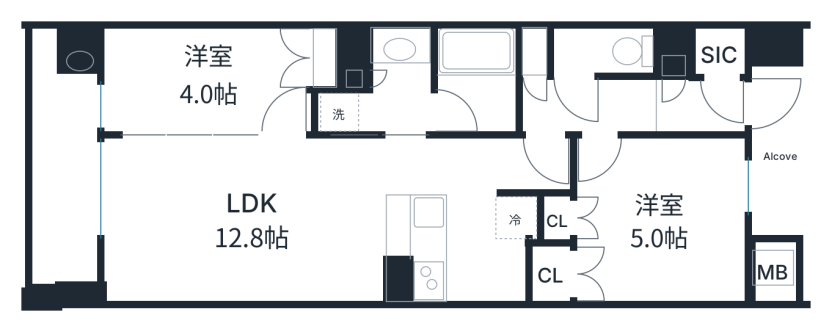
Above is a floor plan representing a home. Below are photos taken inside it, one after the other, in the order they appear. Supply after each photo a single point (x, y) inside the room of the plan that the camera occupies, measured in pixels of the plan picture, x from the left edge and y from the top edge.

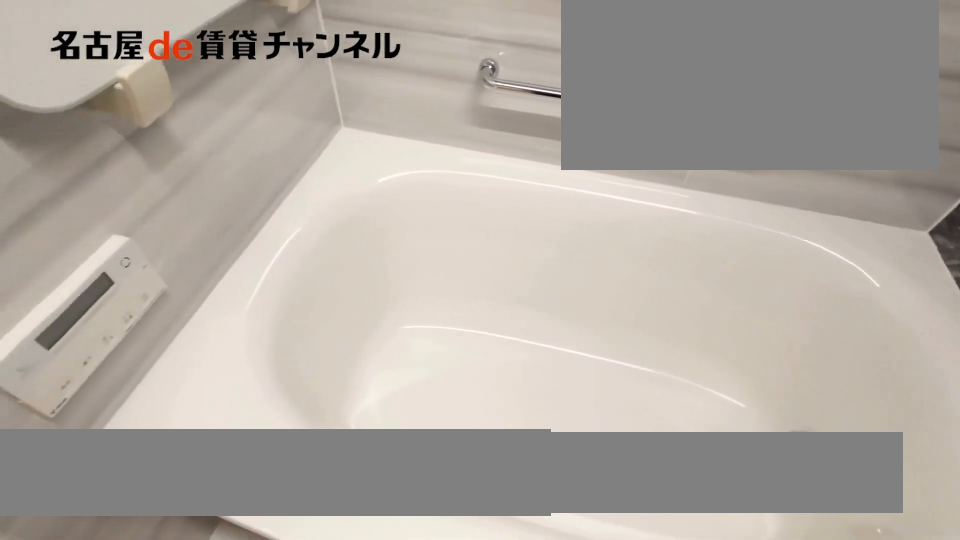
(474, 83)
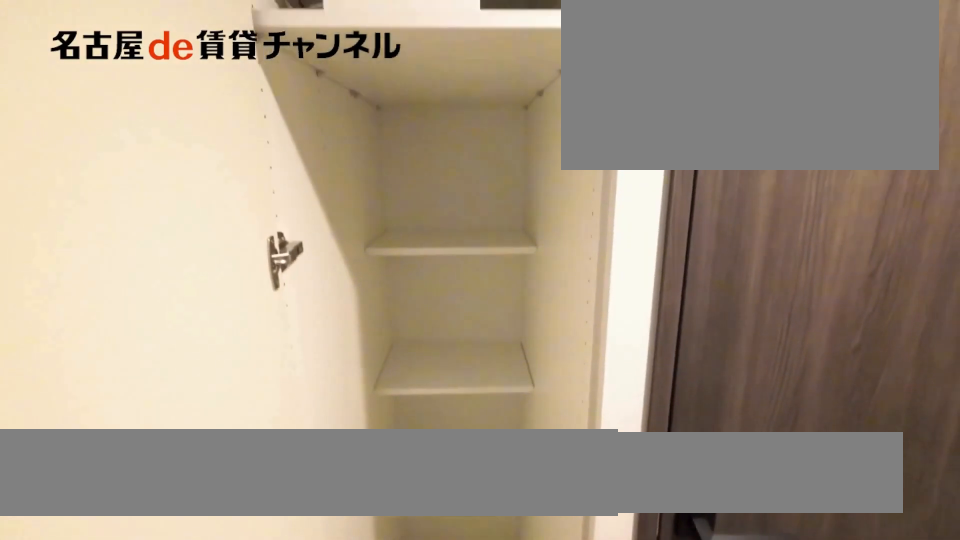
(534, 54)
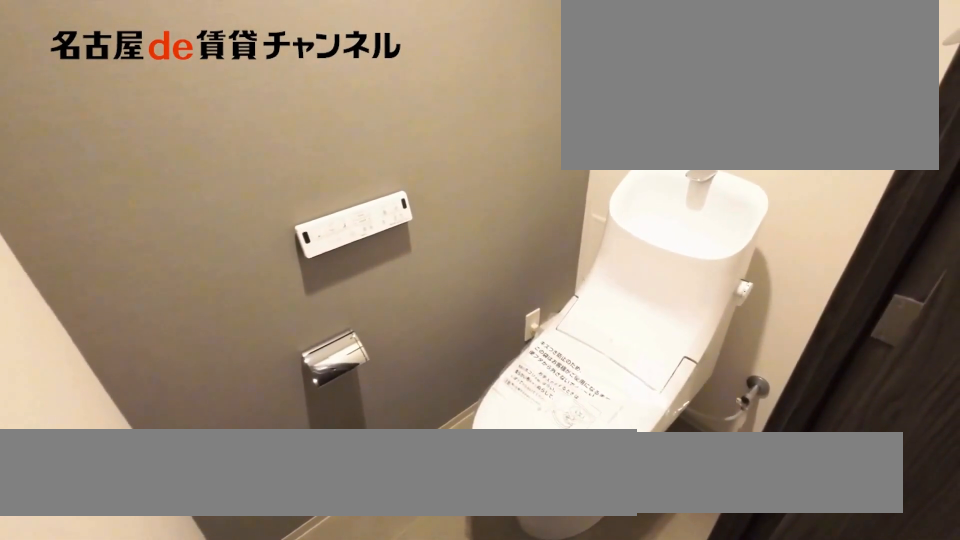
(602, 53)
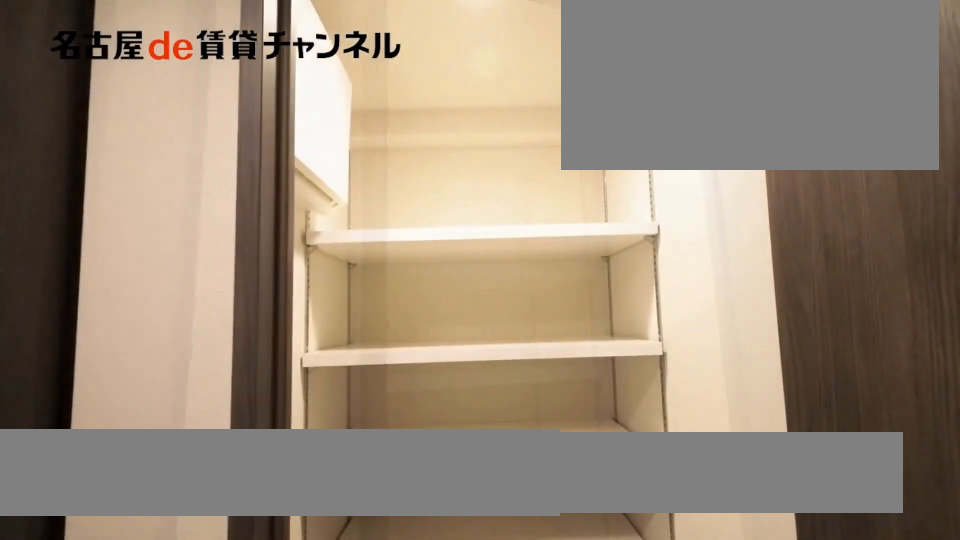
(720, 53)
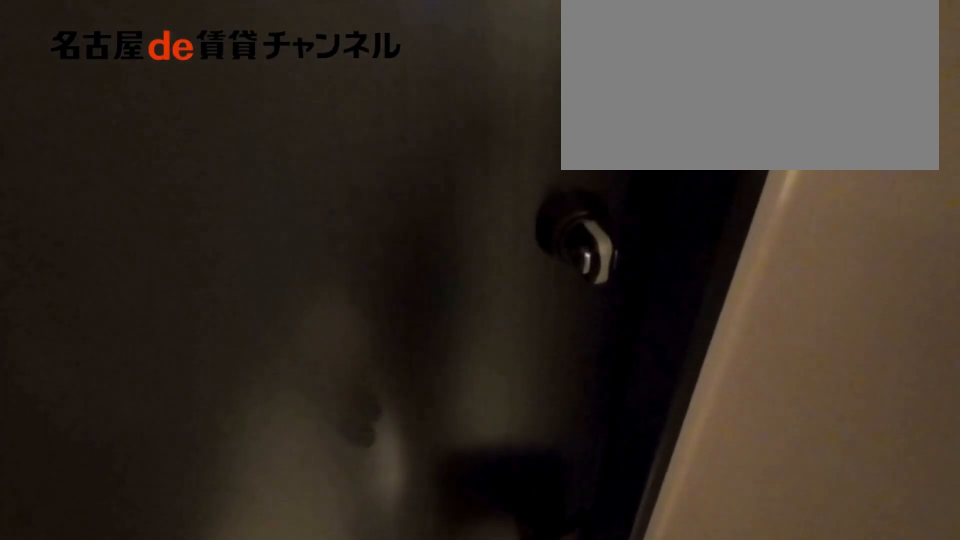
(720, 53)
